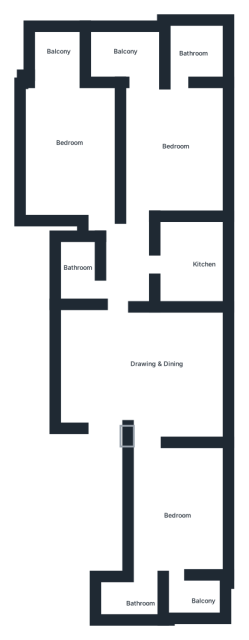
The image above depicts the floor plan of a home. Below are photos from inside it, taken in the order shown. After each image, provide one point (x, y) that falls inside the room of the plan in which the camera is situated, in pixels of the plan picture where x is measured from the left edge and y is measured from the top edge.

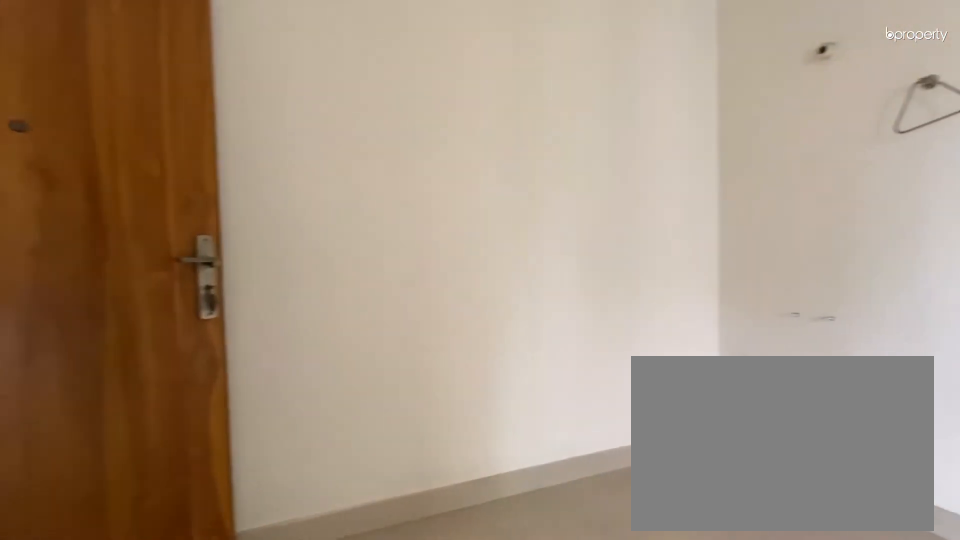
(147, 352)
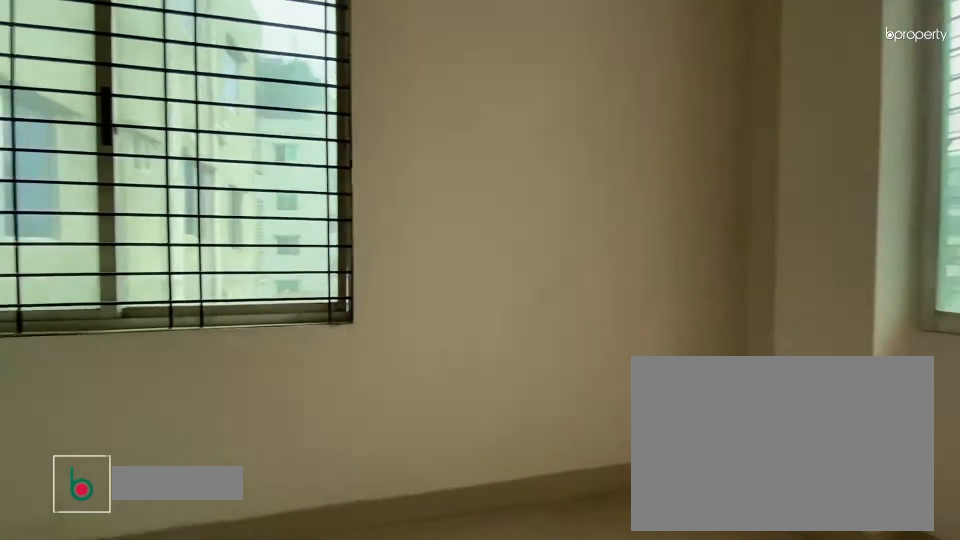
(174, 506)
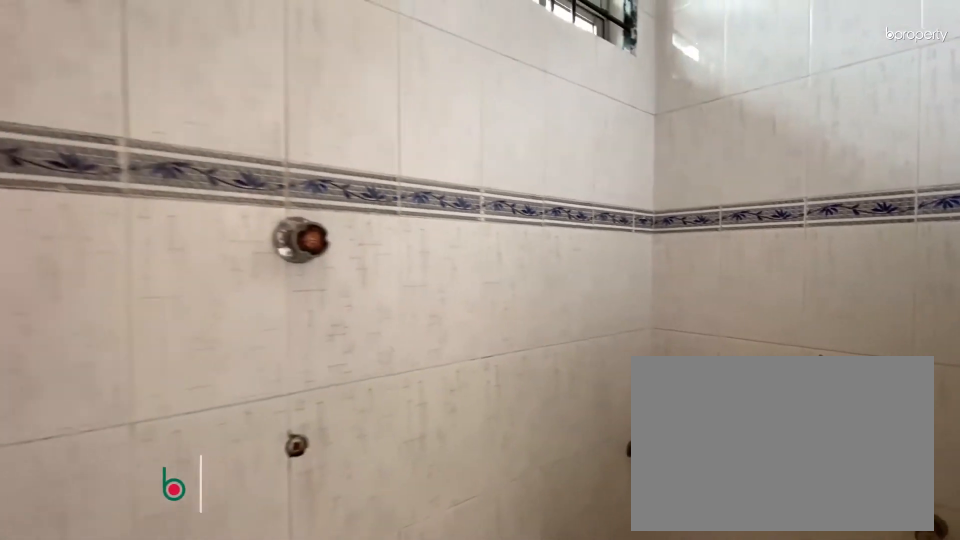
(128, 605)
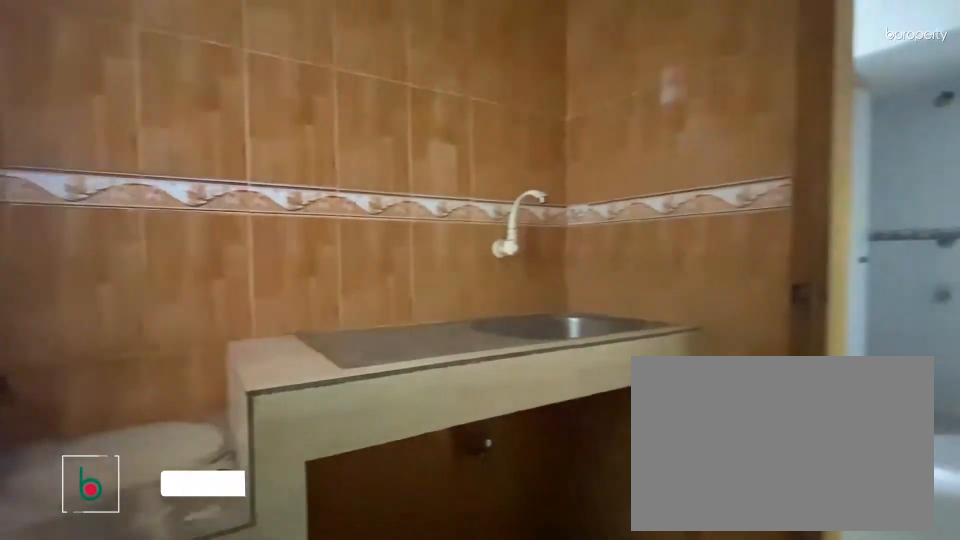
(199, 260)
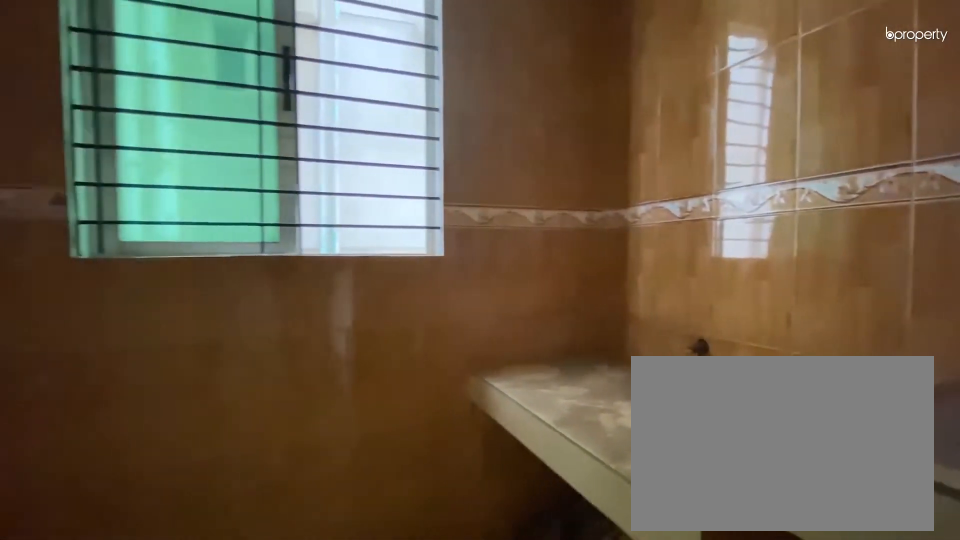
(199, 260)
